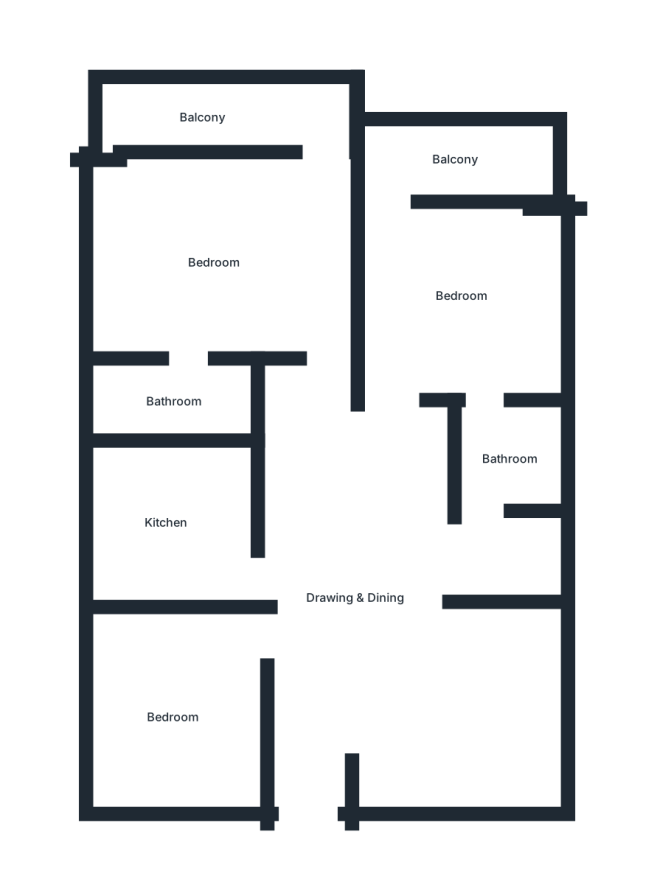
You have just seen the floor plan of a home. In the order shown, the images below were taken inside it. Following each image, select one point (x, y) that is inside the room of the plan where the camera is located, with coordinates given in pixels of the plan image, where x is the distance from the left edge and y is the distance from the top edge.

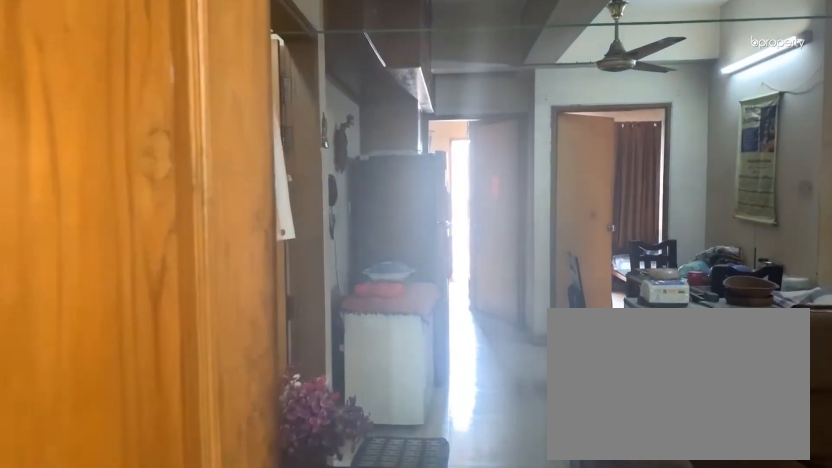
(317, 737)
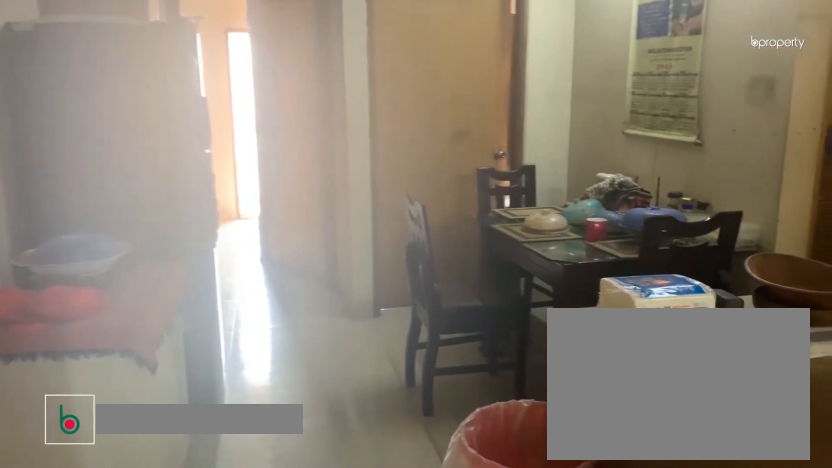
(414, 665)
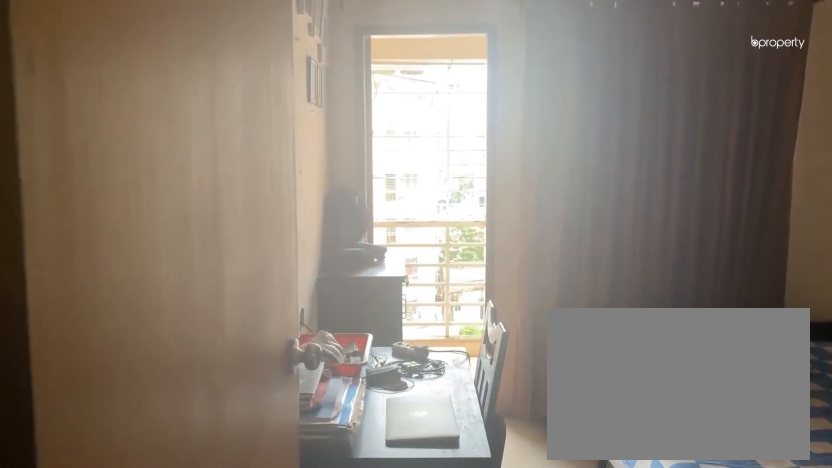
(400, 389)
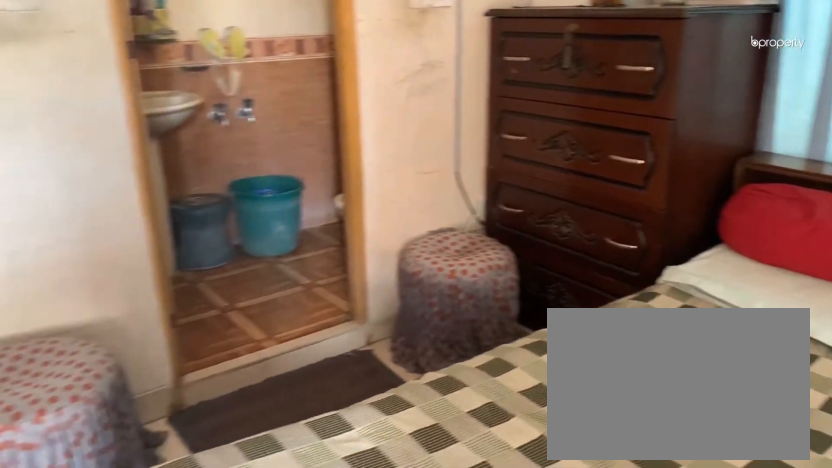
(221, 252)
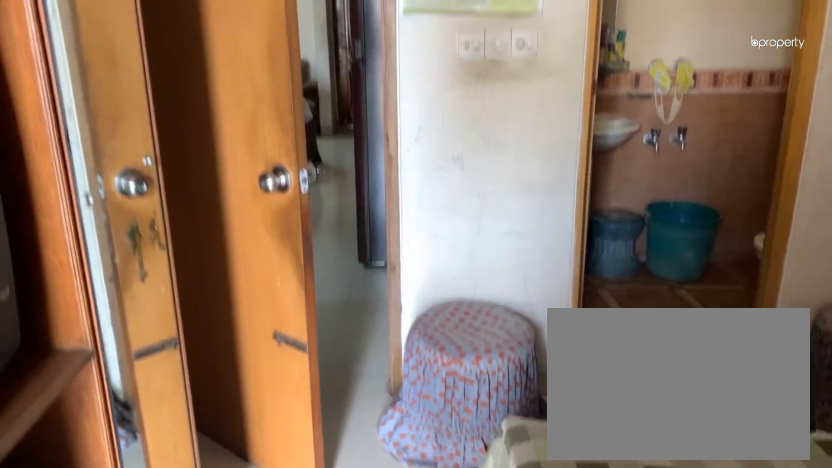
(221, 252)
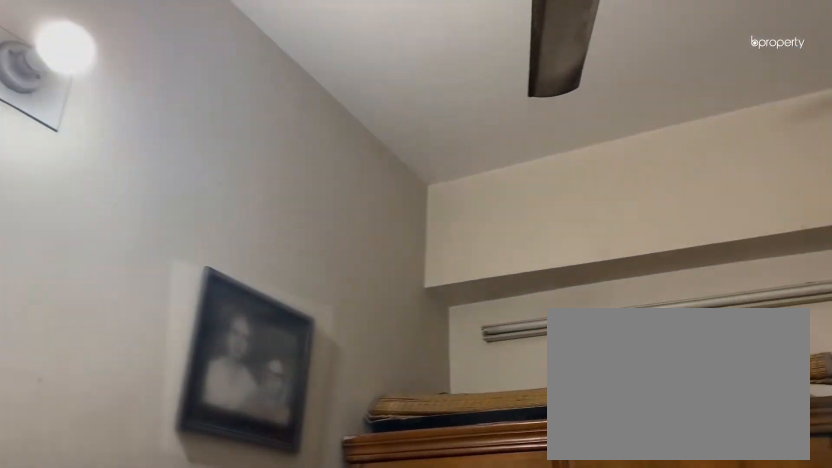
(172, 715)
